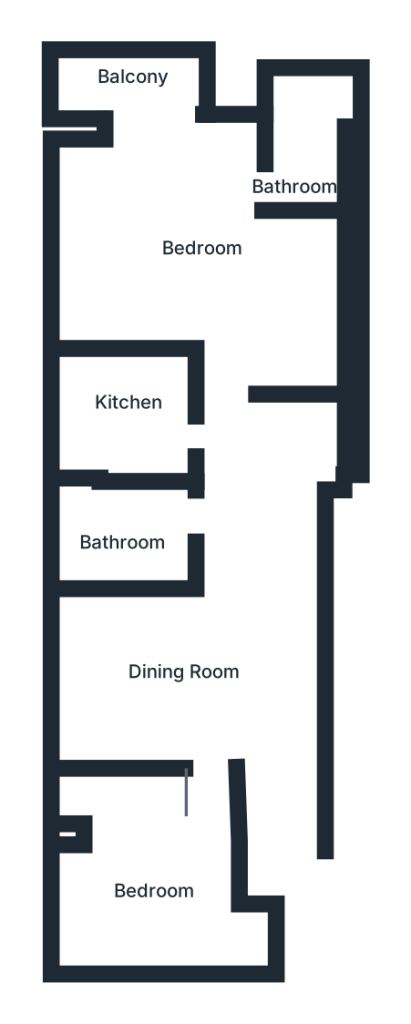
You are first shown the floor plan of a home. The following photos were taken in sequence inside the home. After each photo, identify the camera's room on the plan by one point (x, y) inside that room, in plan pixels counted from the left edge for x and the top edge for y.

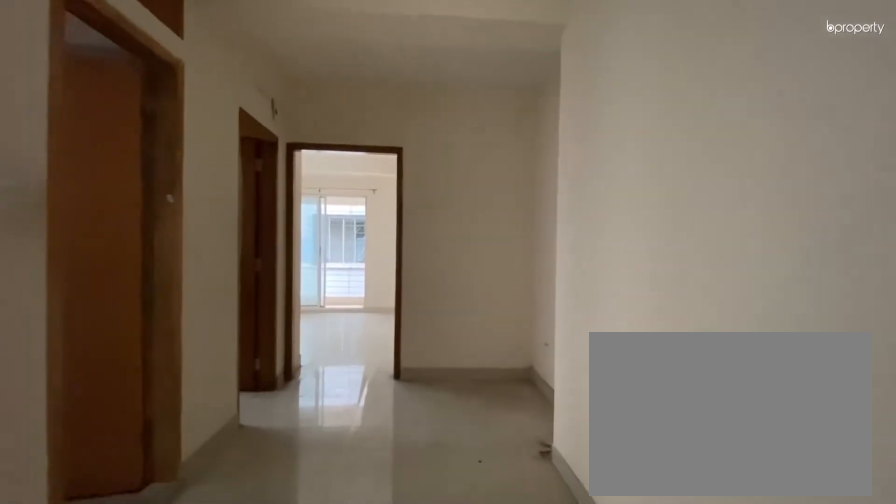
(220, 624)
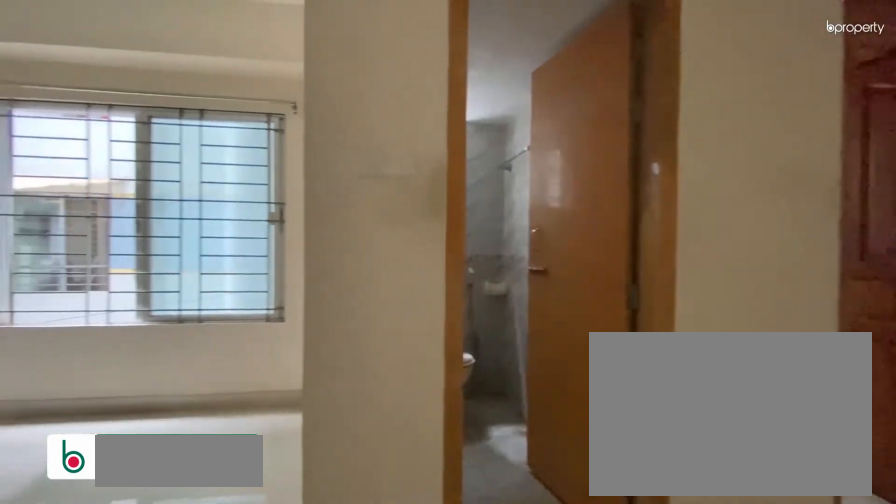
(220, 624)
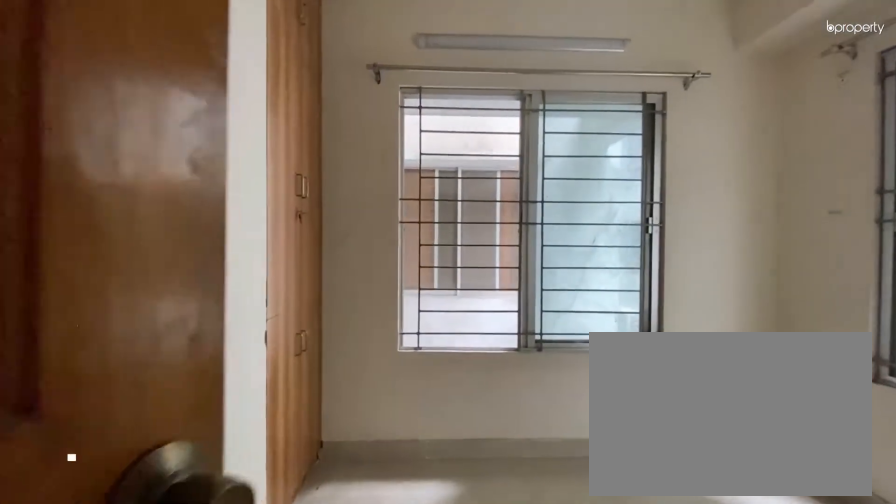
(167, 882)
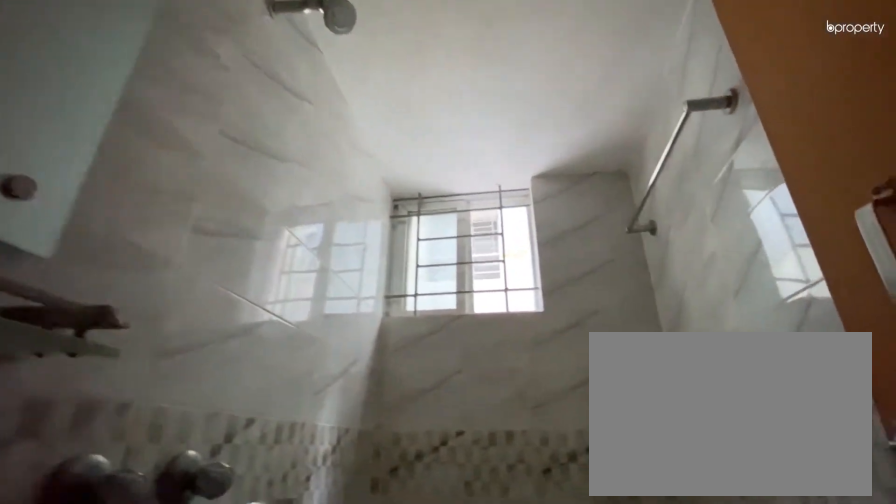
(136, 534)
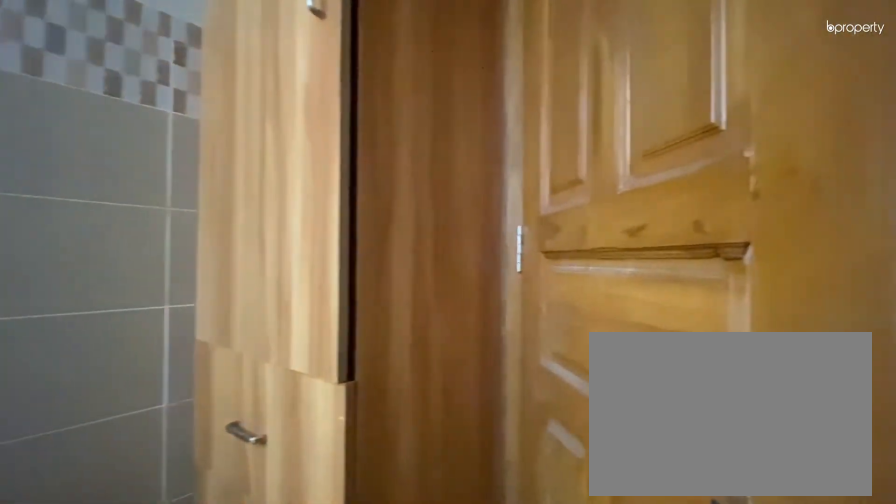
(129, 418)
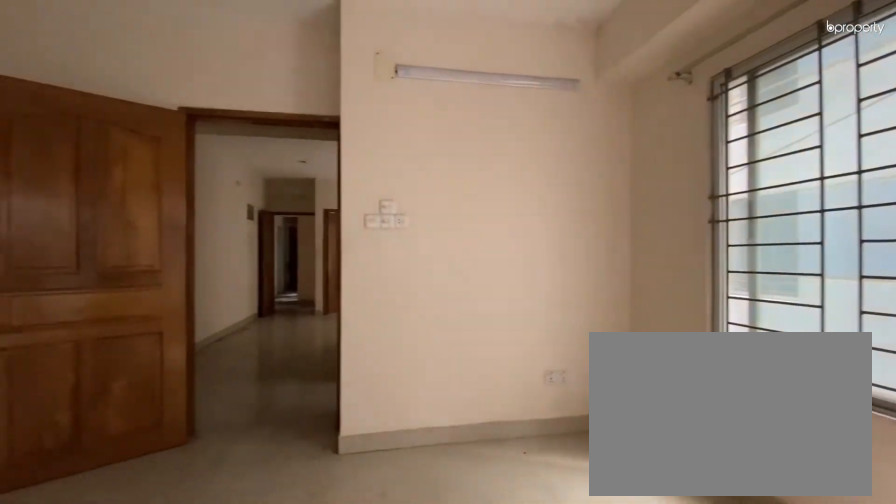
(197, 234)
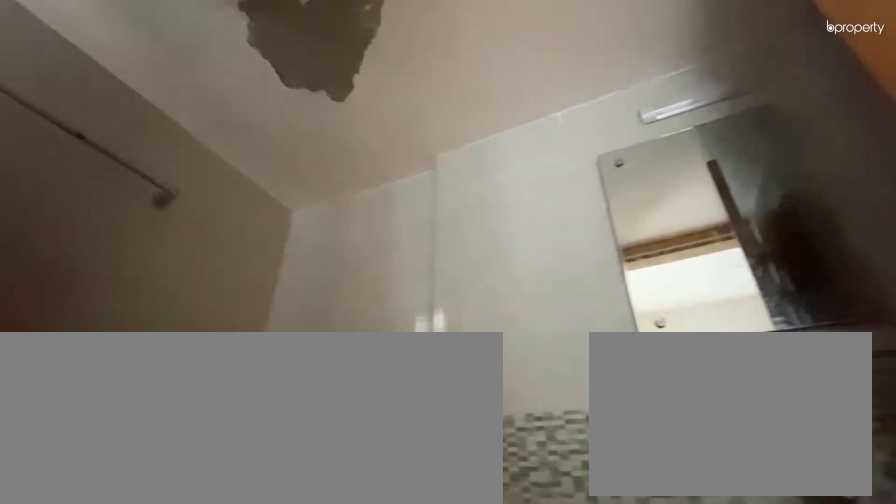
(313, 172)
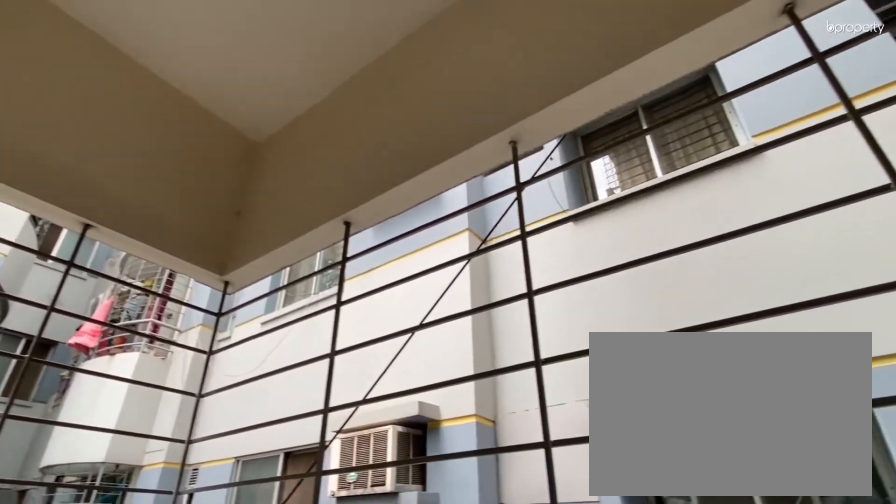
(133, 69)
